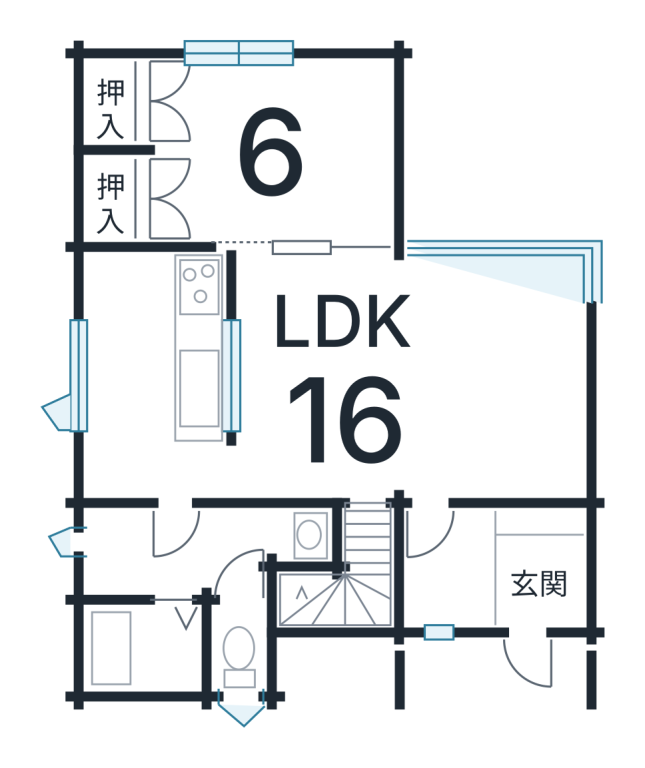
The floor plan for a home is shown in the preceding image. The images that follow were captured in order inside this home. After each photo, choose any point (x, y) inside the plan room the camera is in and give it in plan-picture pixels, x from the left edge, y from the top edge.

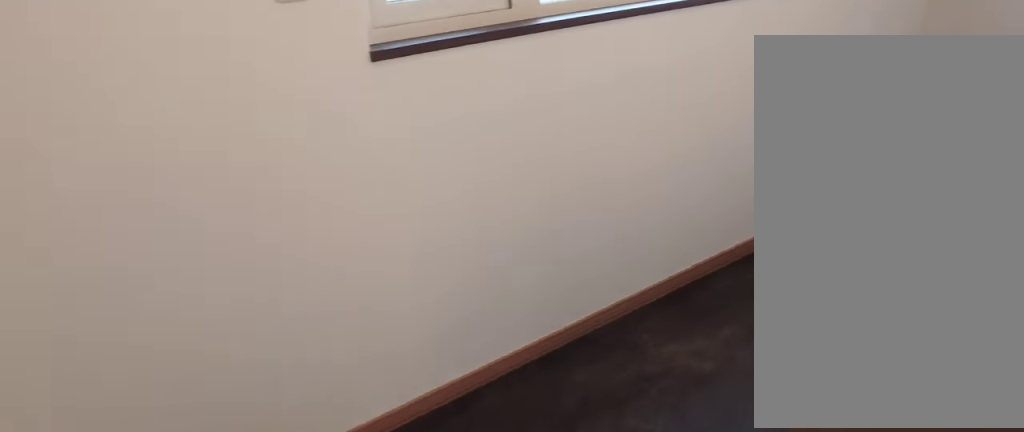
(155, 390)
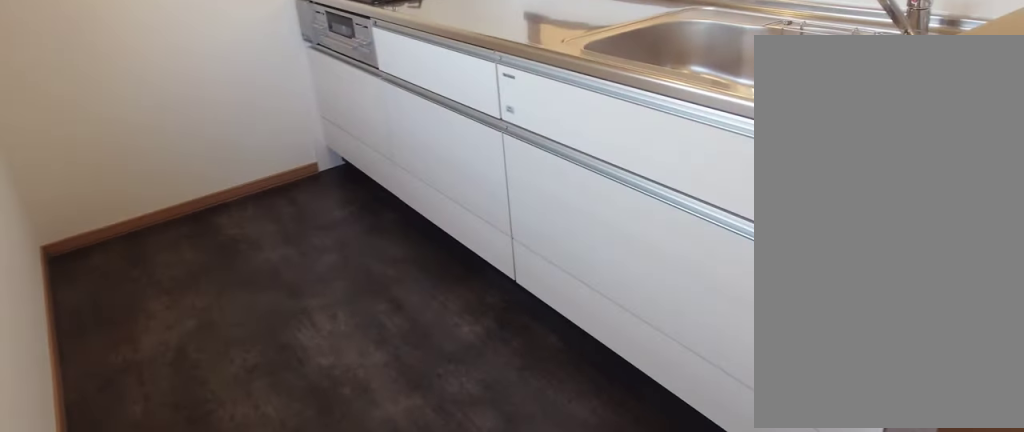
(155, 390)
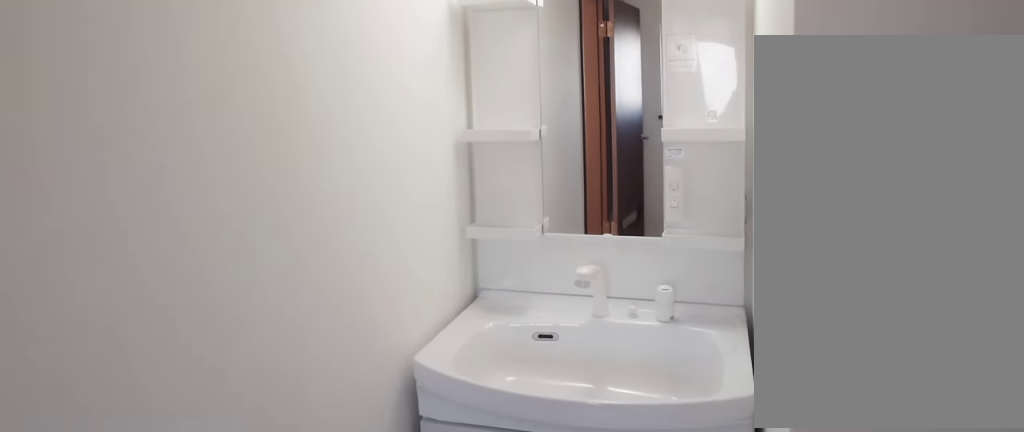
(155, 560)
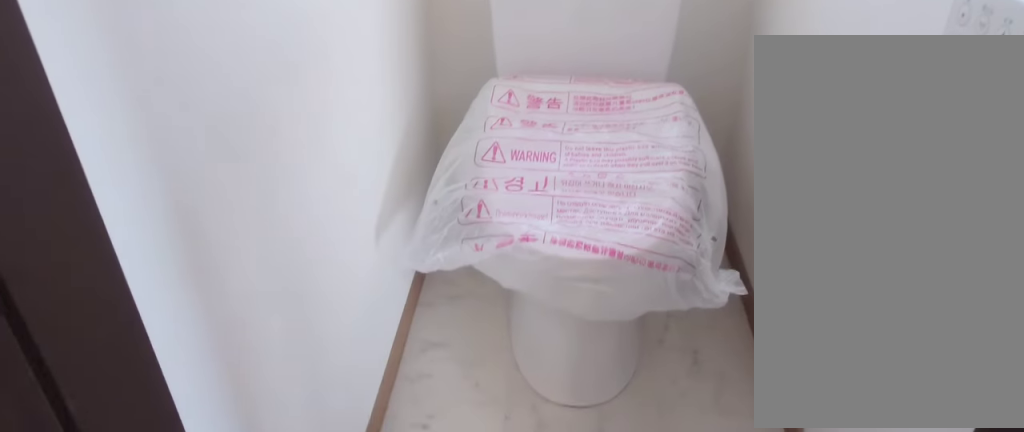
(236, 652)
